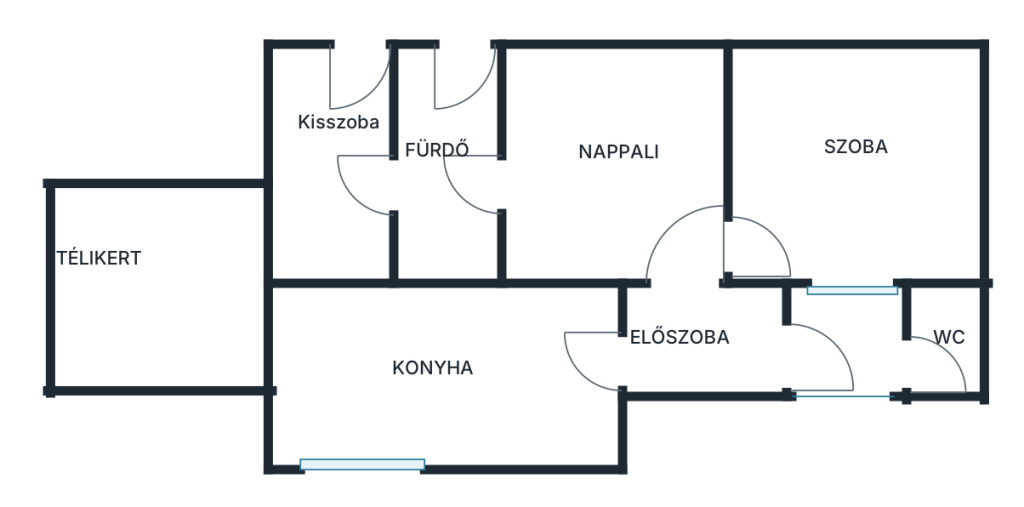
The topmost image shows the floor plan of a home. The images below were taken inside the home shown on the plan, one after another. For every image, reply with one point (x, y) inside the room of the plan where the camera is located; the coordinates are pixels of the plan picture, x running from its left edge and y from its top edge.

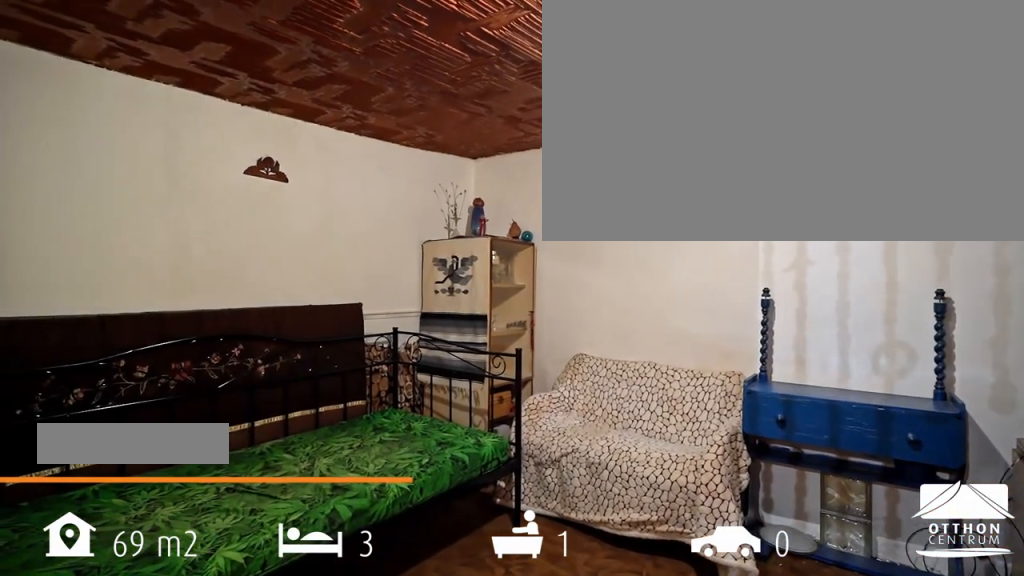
(861, 168)
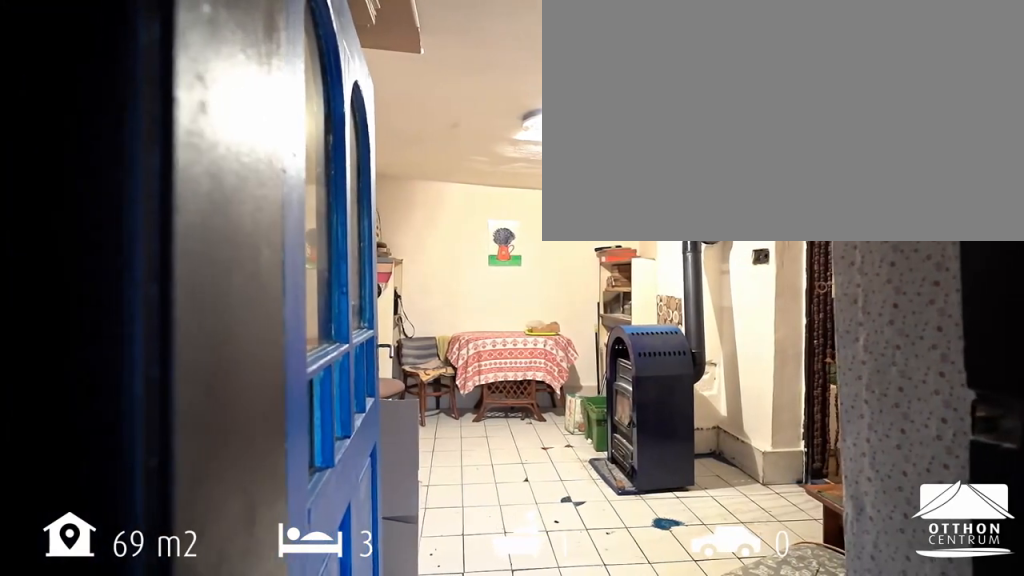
(690, 290)
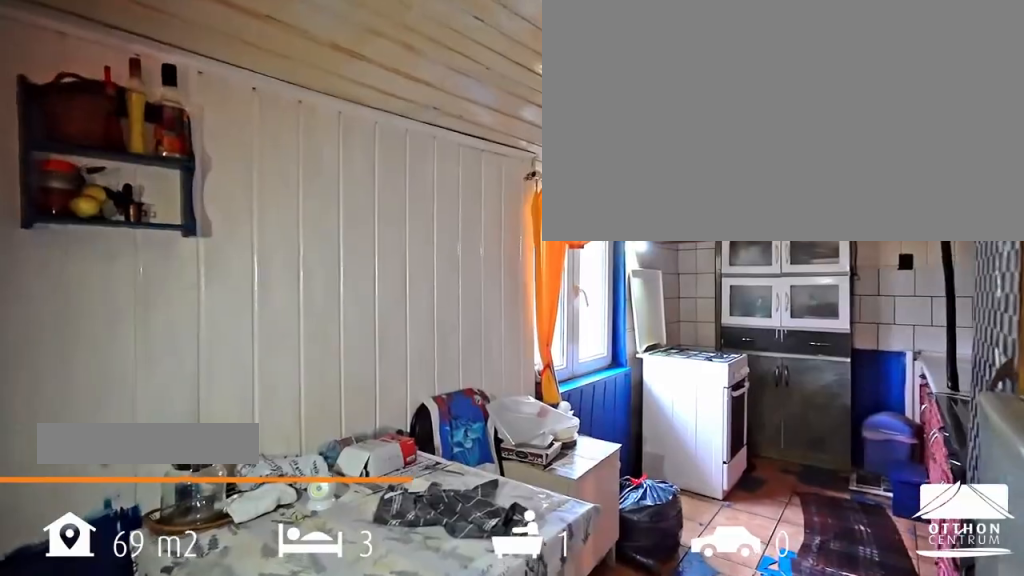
(449, 383)
